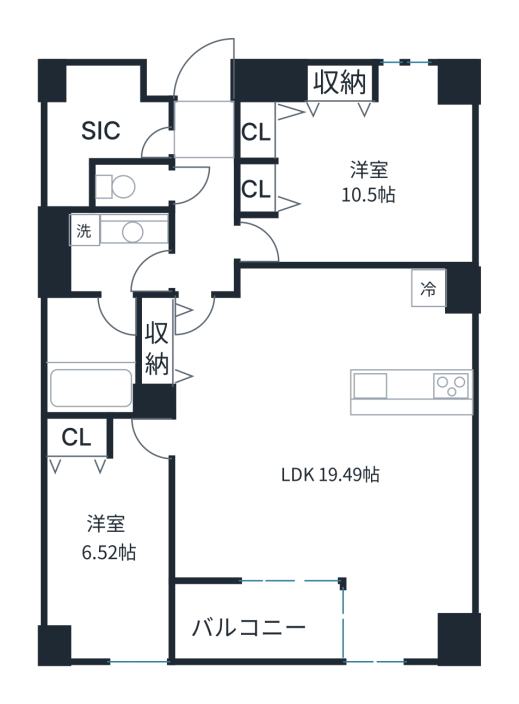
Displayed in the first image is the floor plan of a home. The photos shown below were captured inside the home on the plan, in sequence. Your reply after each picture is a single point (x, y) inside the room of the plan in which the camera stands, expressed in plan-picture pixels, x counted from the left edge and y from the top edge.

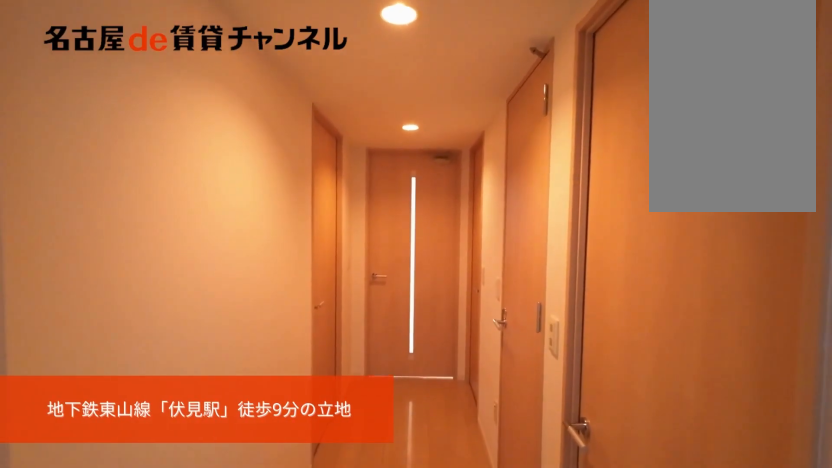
(202, 127)
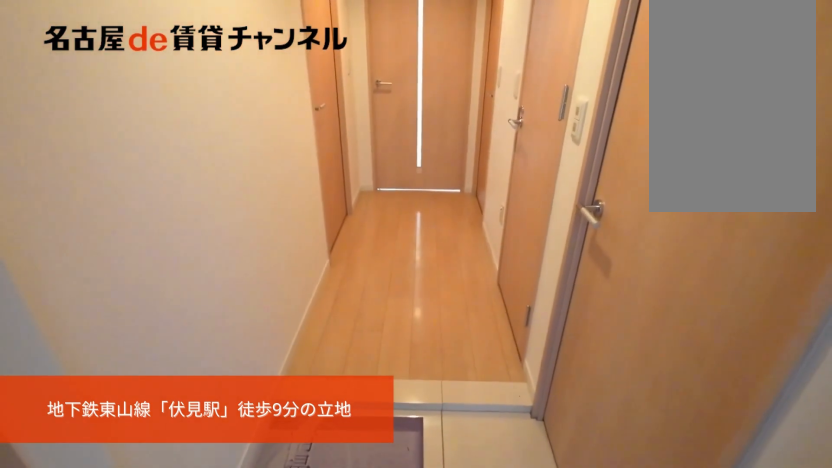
(202, 127)
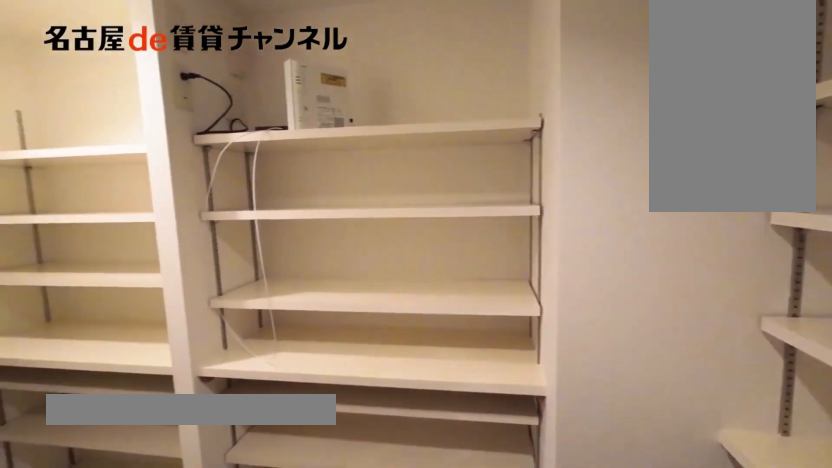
(105, 126)
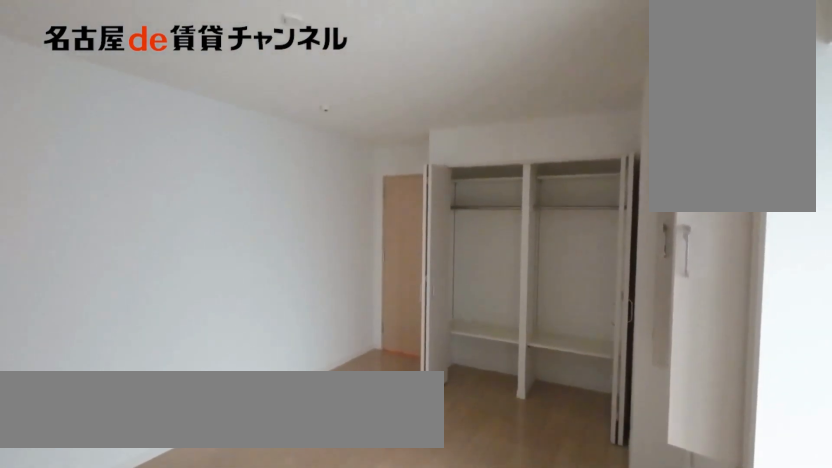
(353, 163)
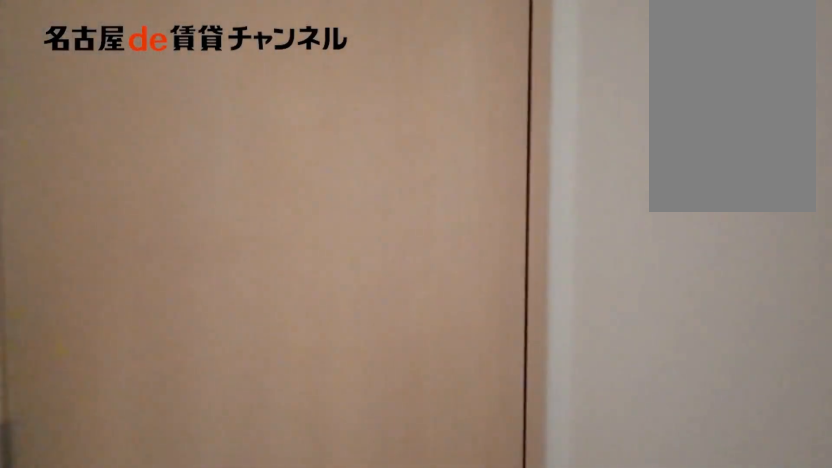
(352, 163)
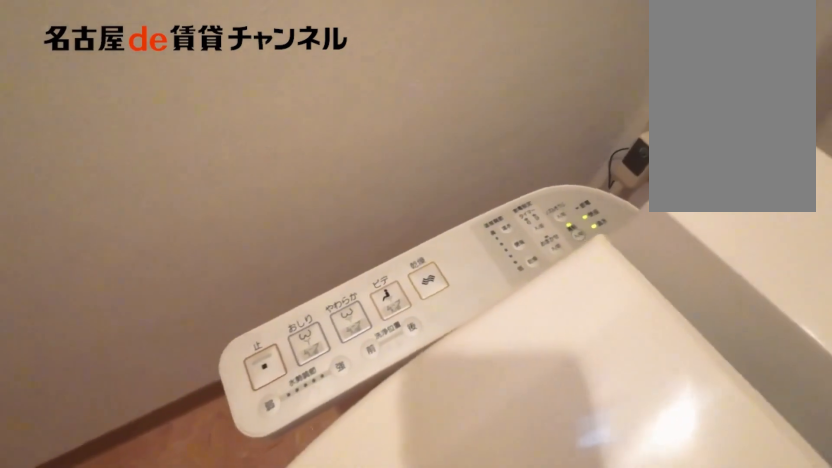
(130, 185)
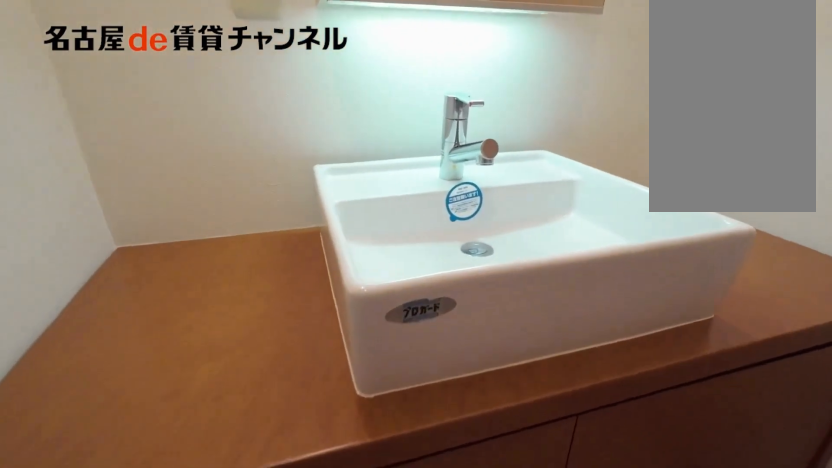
(114, 252)
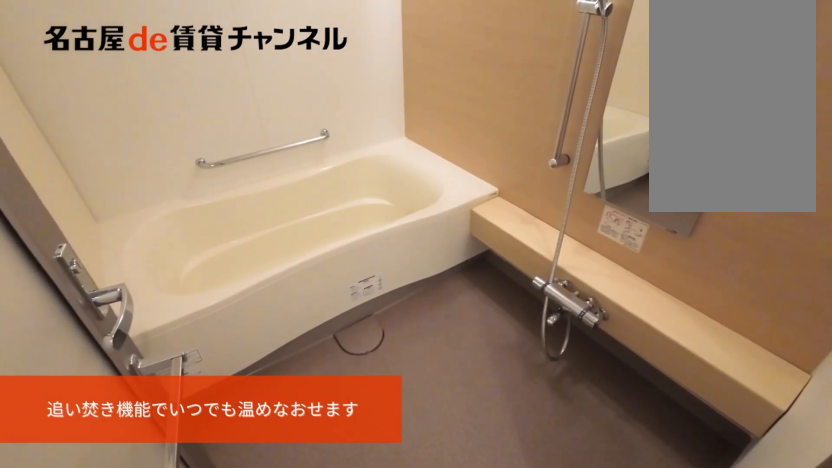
(96, 354)
